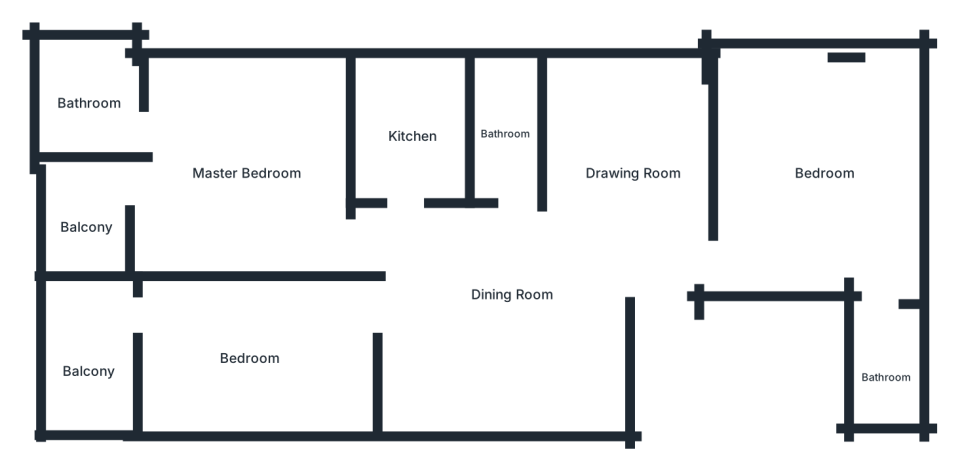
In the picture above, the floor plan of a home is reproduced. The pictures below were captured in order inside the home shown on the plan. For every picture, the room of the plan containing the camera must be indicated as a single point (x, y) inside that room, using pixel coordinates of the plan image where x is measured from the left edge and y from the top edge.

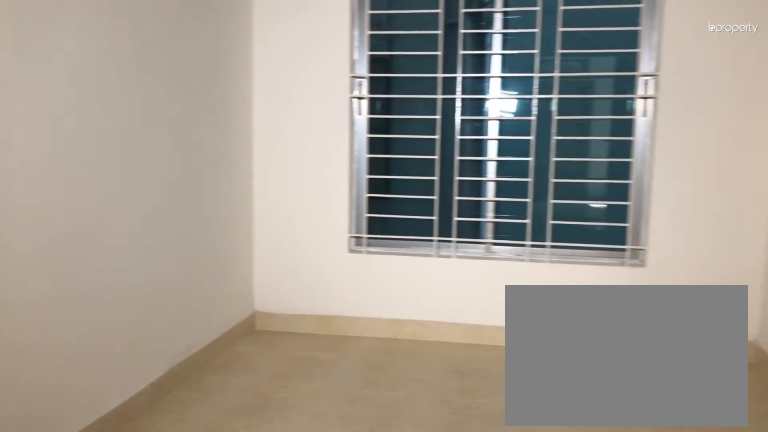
(646, 204)
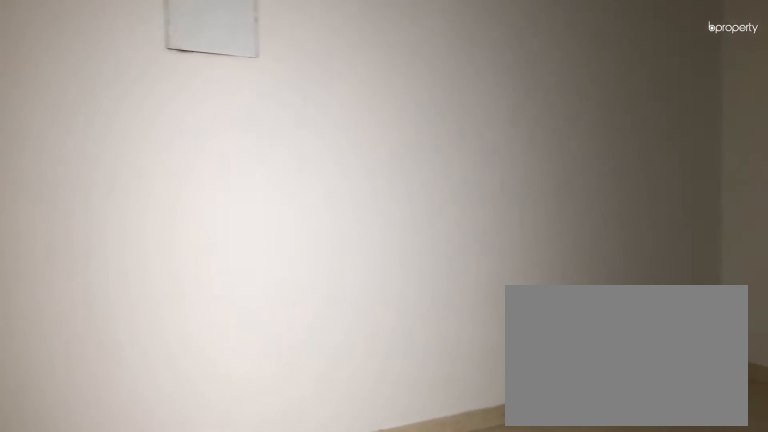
(513, 306)
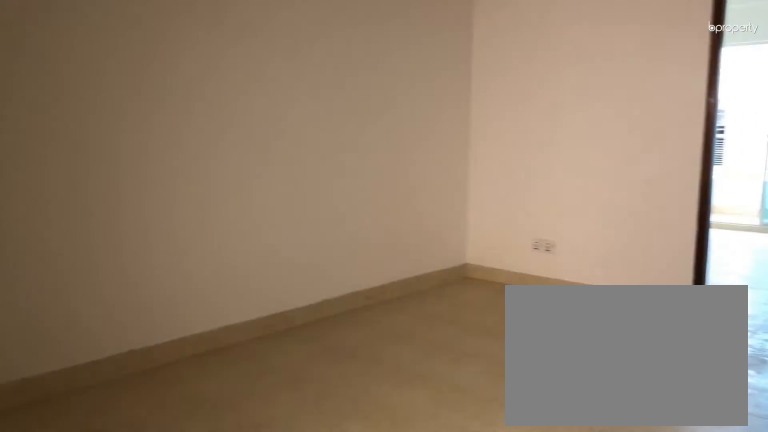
(513, 306)
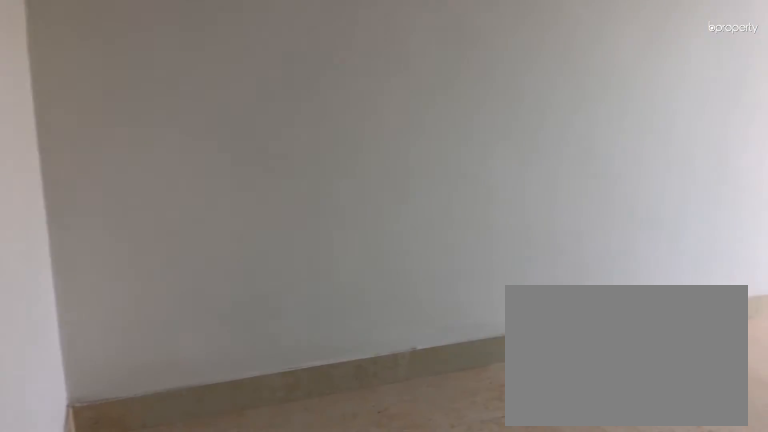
(253, 361)
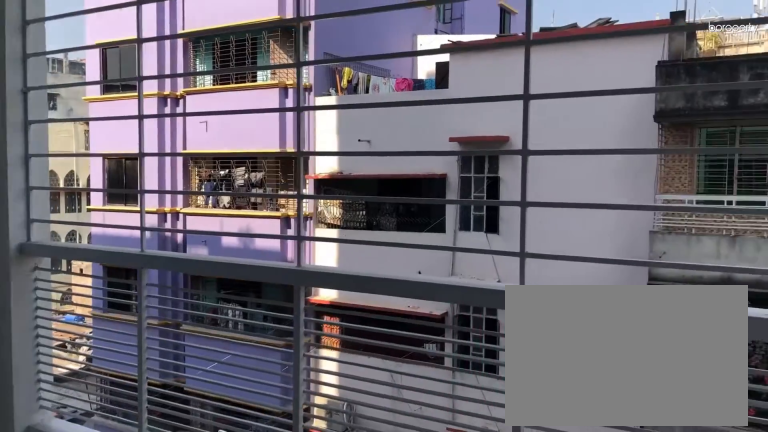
(96, 362)
